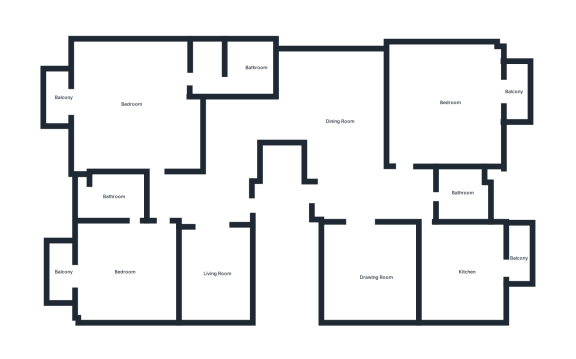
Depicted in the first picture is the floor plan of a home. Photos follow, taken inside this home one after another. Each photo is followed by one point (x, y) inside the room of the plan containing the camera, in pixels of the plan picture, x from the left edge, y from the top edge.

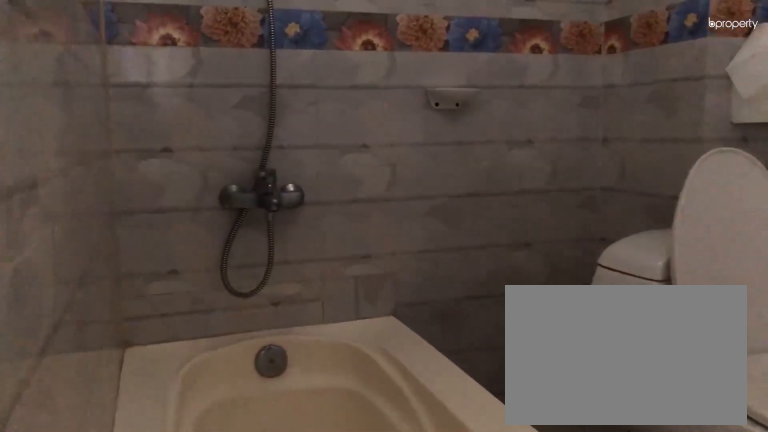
(115, 193)
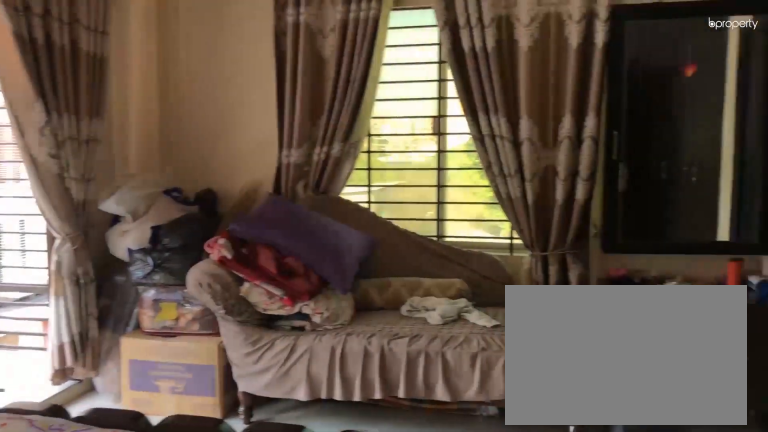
(125, 100)
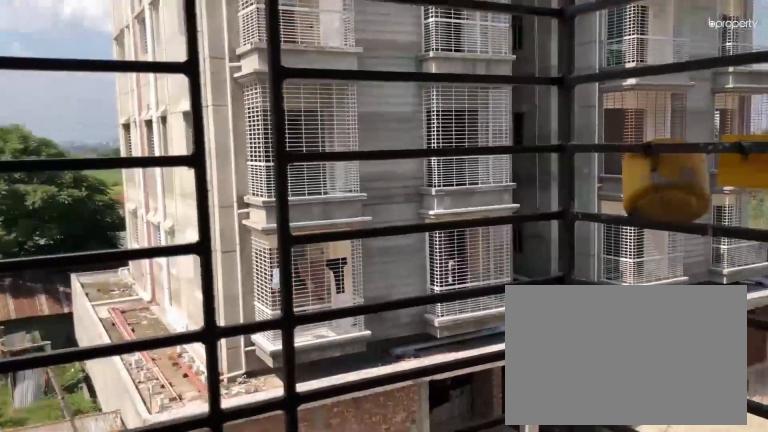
(59, 98)
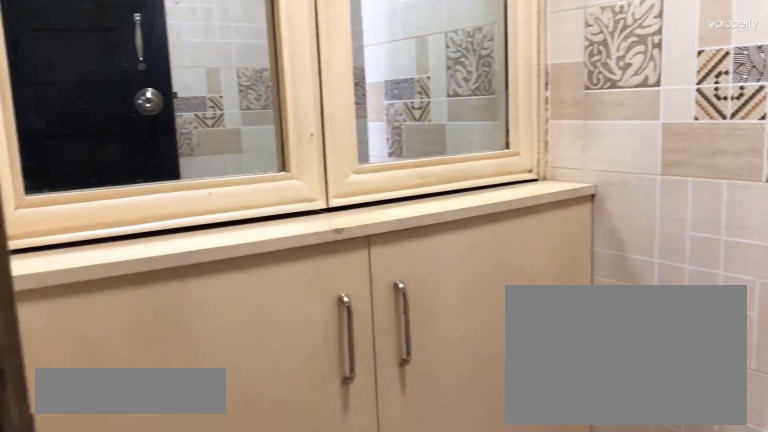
(213, 78)
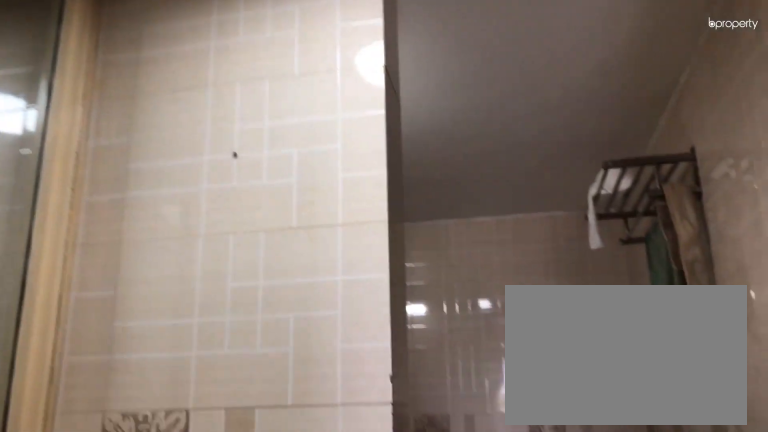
(213, 78)
